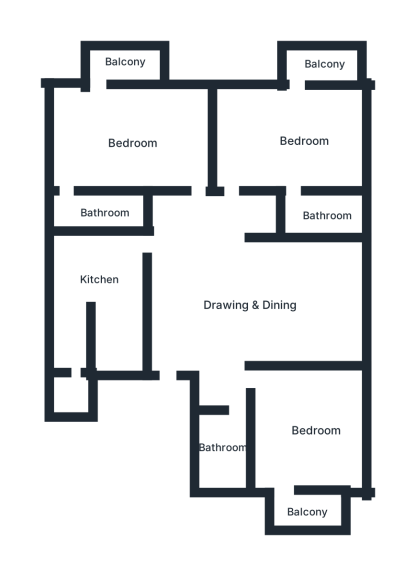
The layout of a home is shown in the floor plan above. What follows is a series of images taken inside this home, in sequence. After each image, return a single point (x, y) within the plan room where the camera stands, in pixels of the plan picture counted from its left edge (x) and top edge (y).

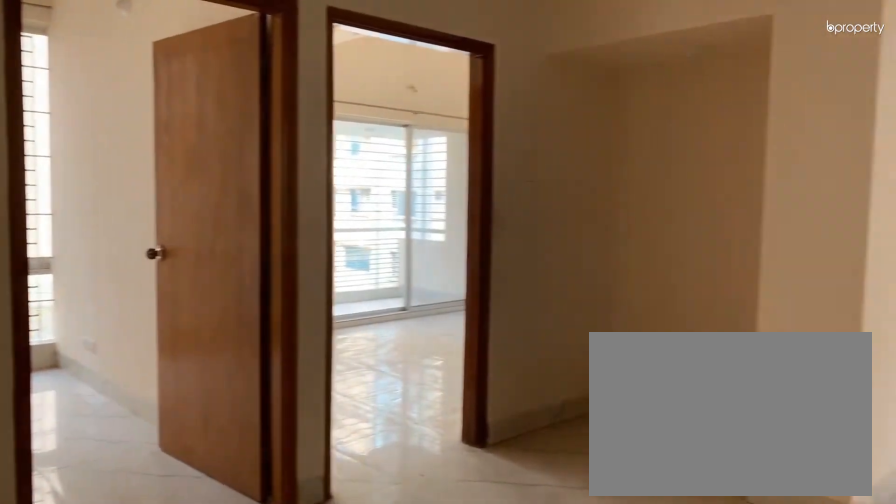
(249, 299)
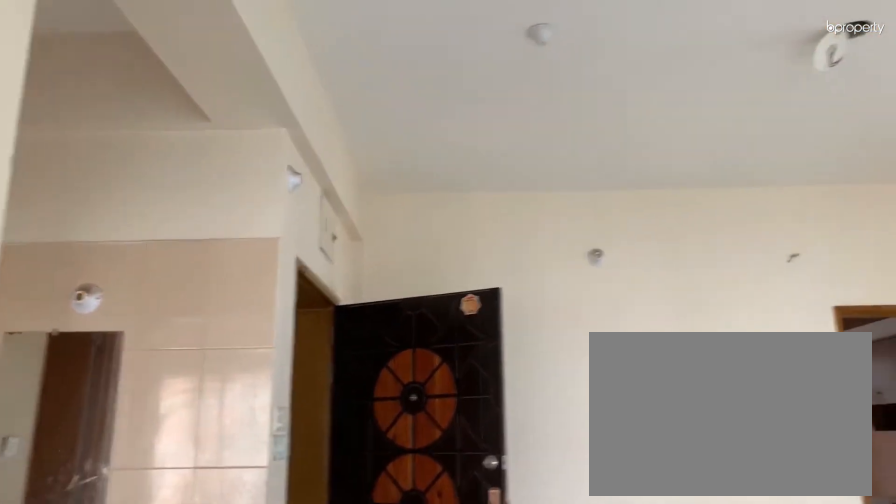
(252, 299)
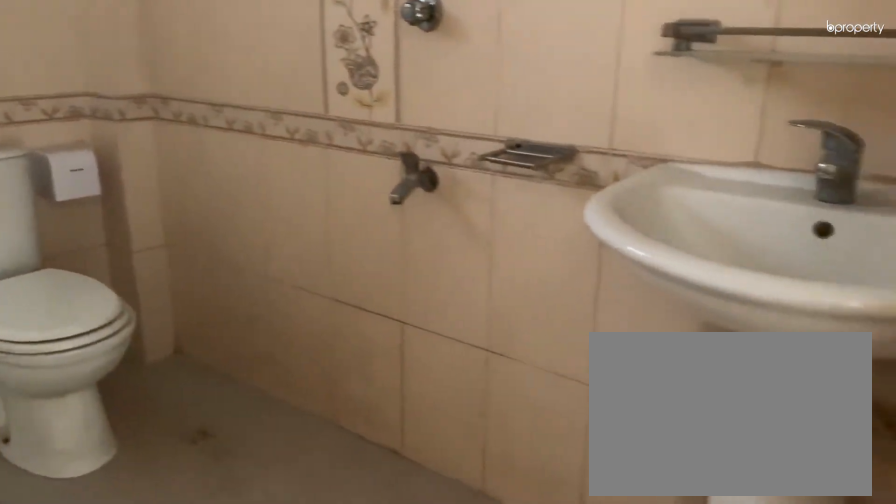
(229, 451)
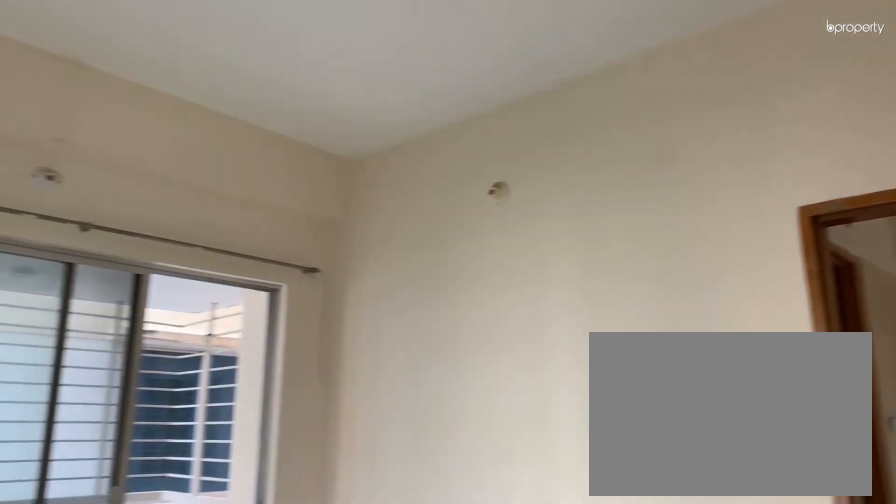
(307, 438)
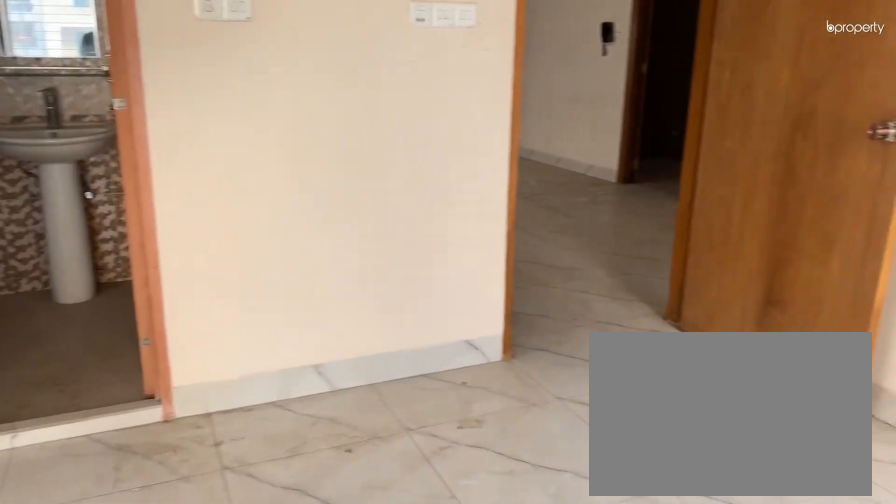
(283, 147)
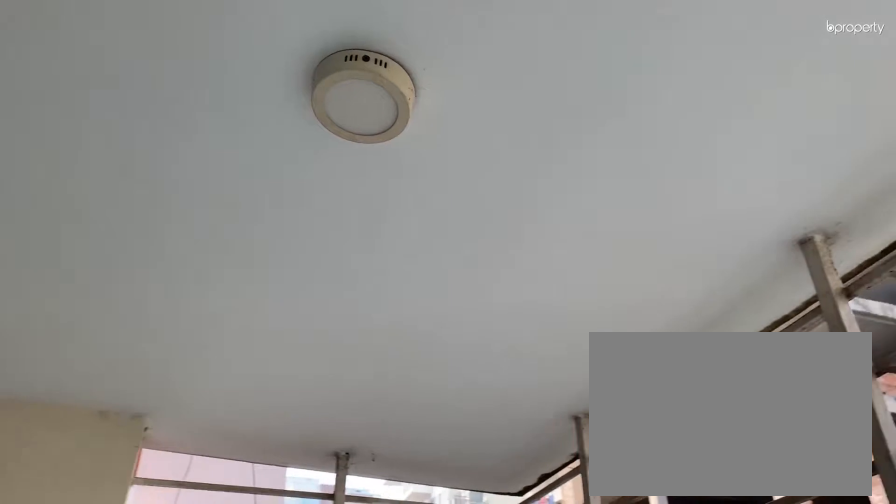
(319, 68)
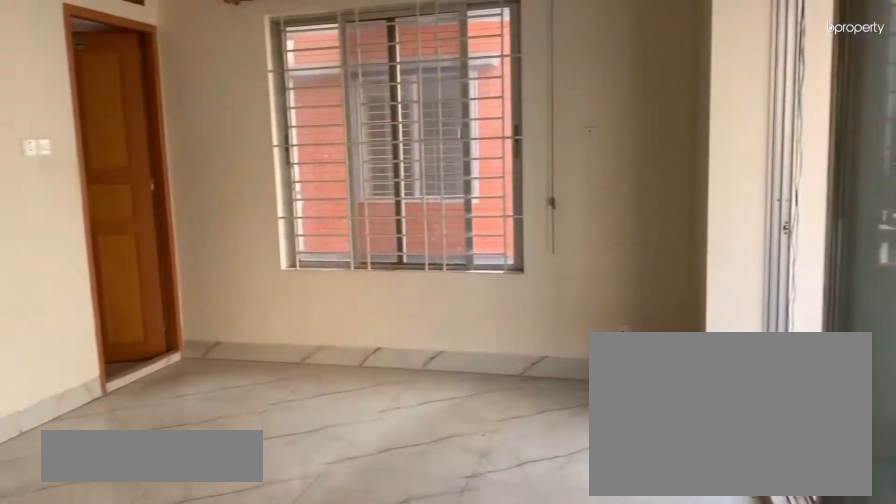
(132, 131)
